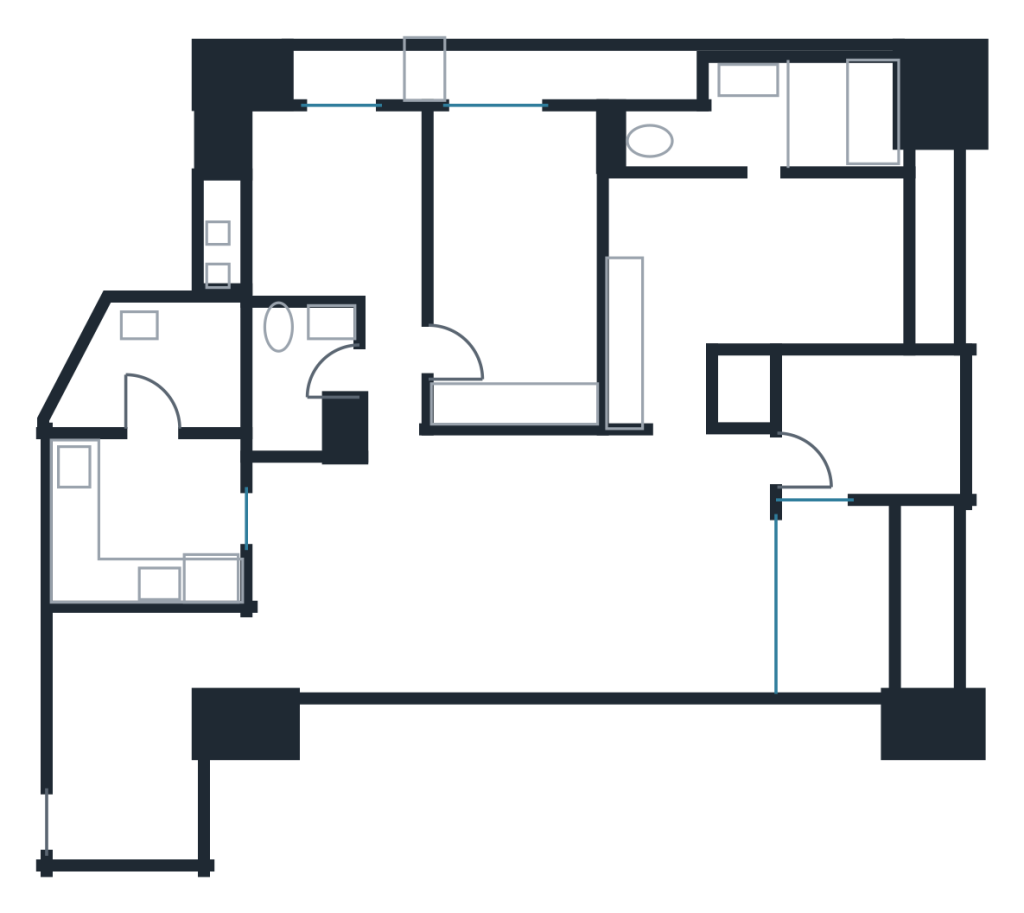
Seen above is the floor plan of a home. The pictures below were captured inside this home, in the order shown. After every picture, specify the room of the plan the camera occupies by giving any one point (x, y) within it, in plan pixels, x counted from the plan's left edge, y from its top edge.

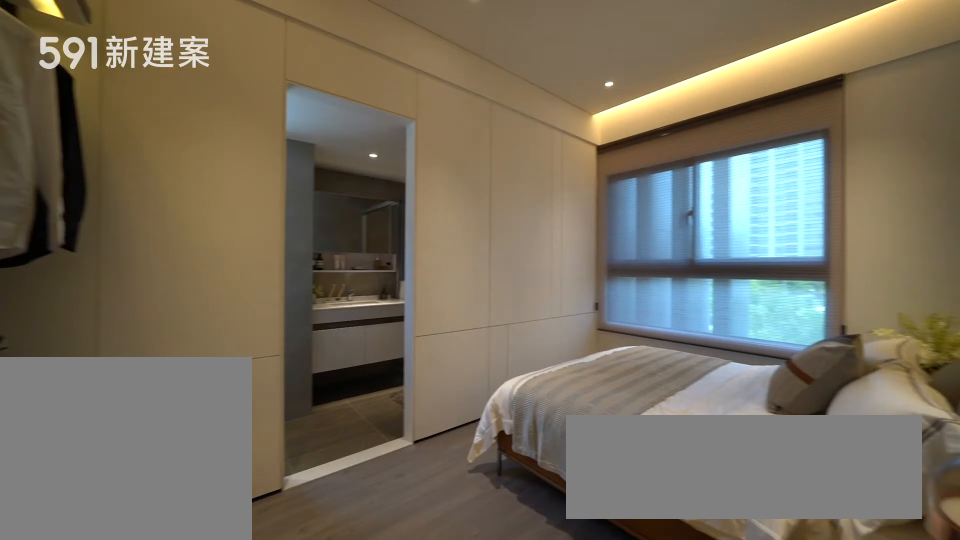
(748, 274)
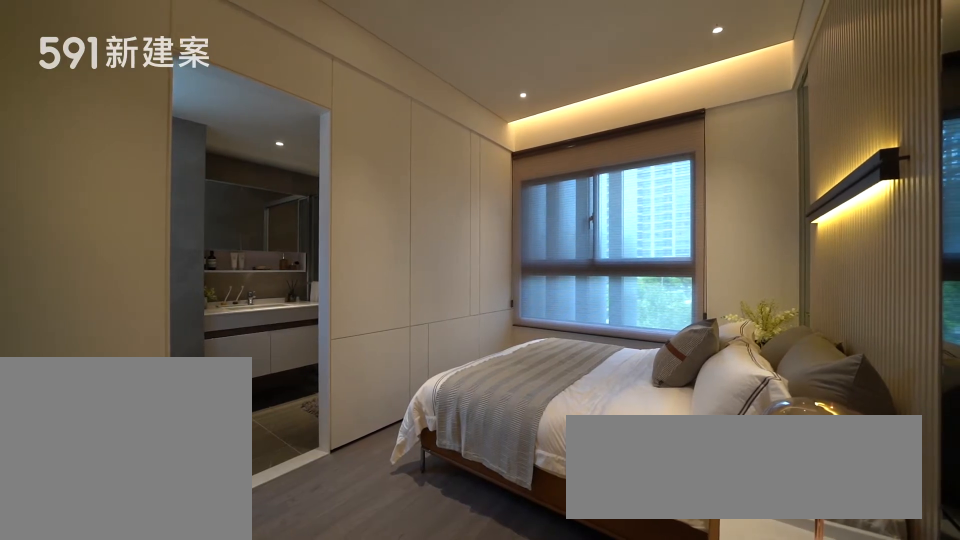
(748, 274)
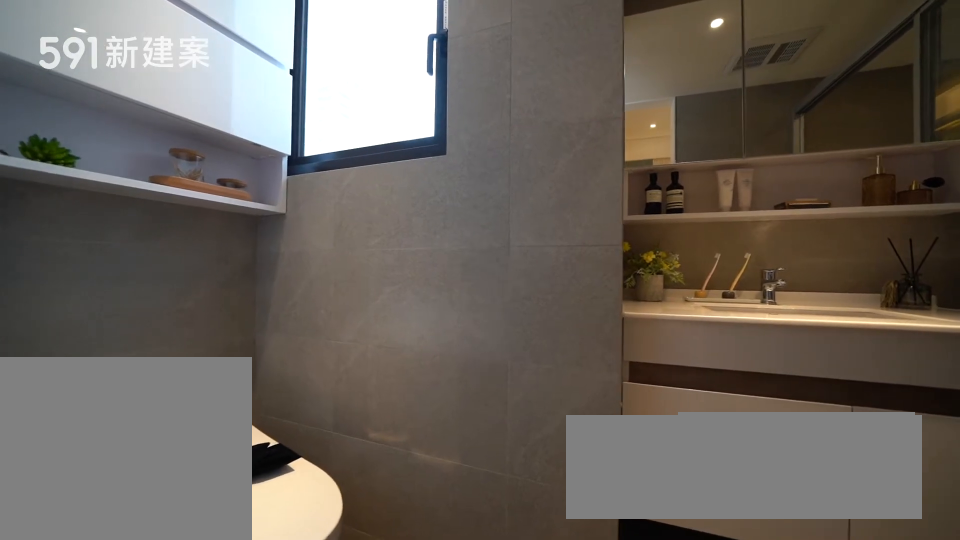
(768, 115)
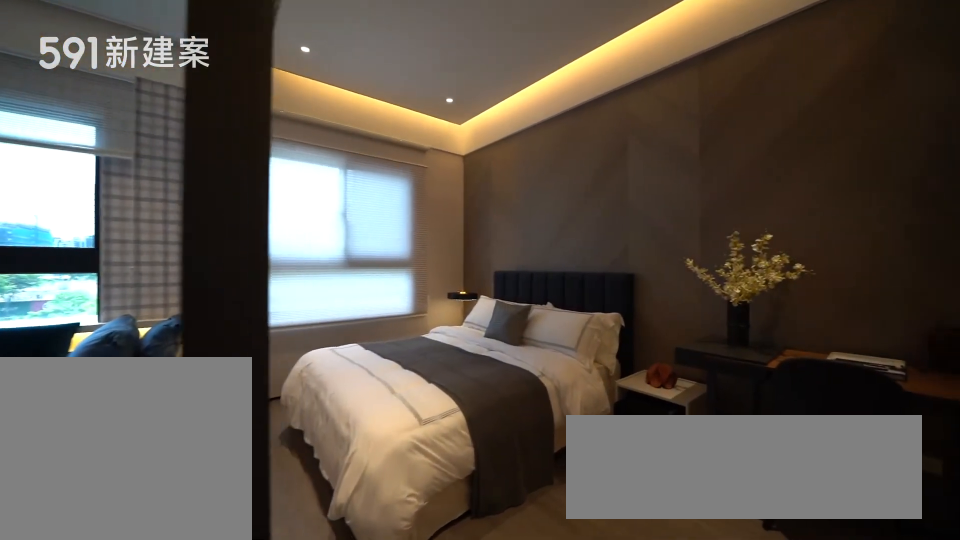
(518, 255)
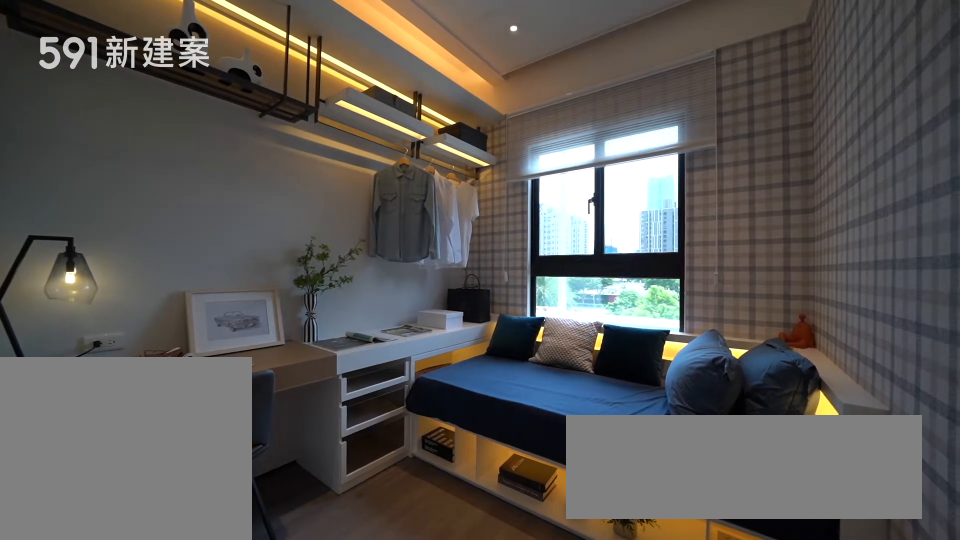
(340, 203)
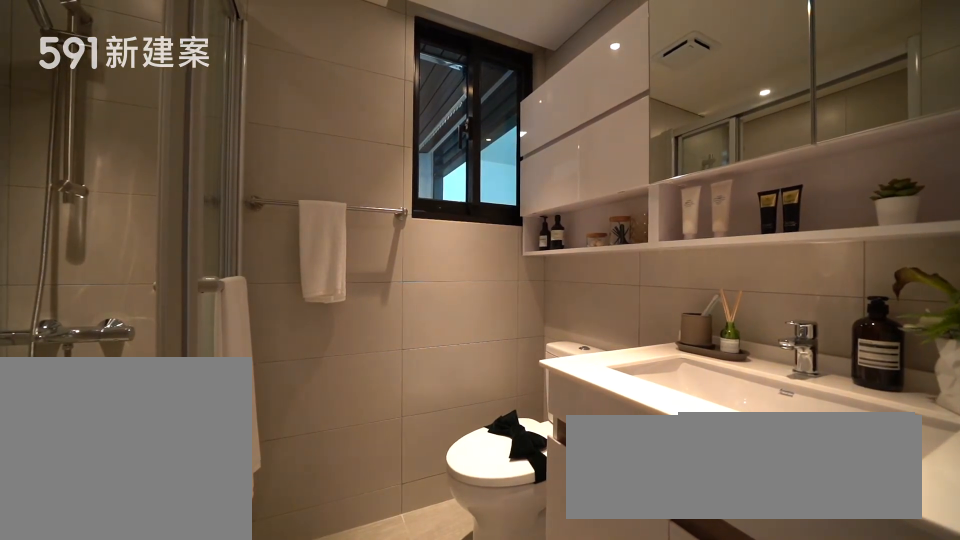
(302, 376)
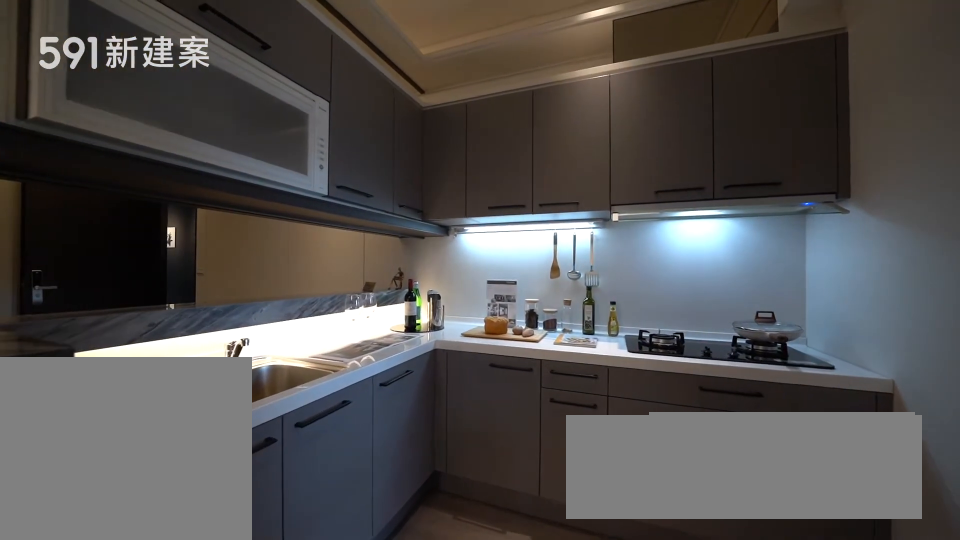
(149, 520)
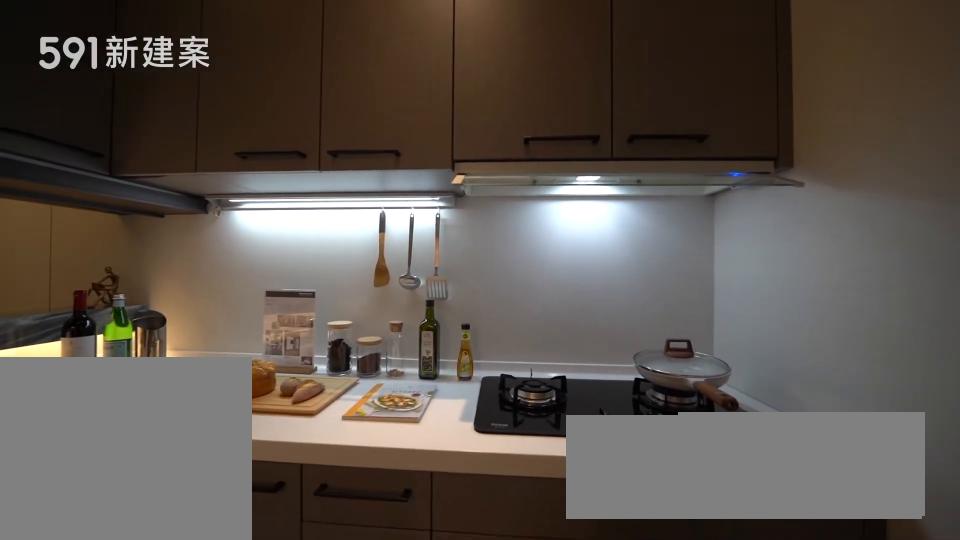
(149, 520)
